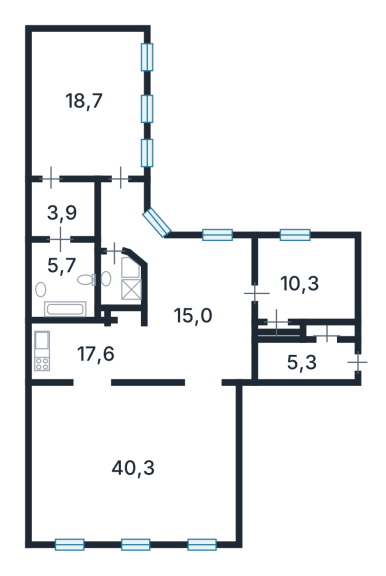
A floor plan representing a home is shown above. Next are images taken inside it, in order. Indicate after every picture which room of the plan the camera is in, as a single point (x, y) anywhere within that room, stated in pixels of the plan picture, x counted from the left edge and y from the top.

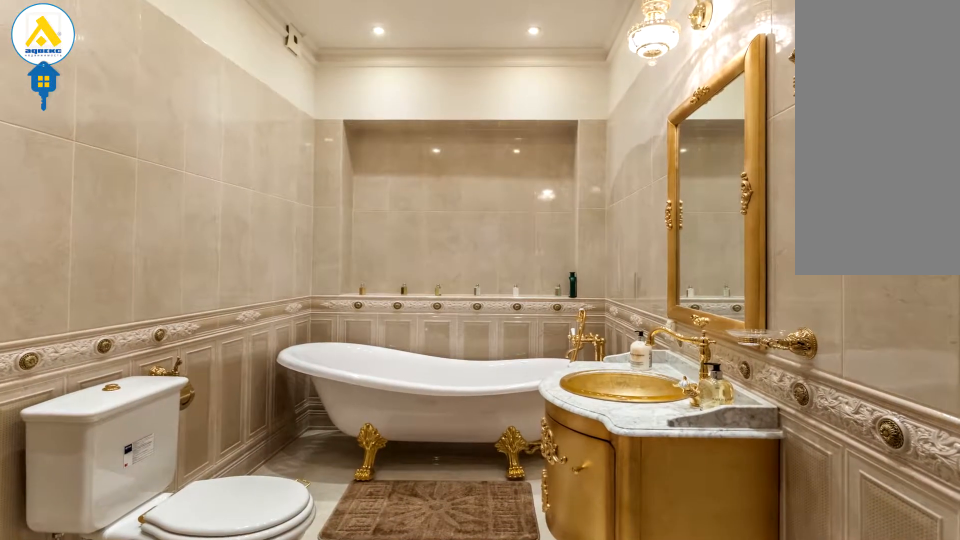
(61, 274)
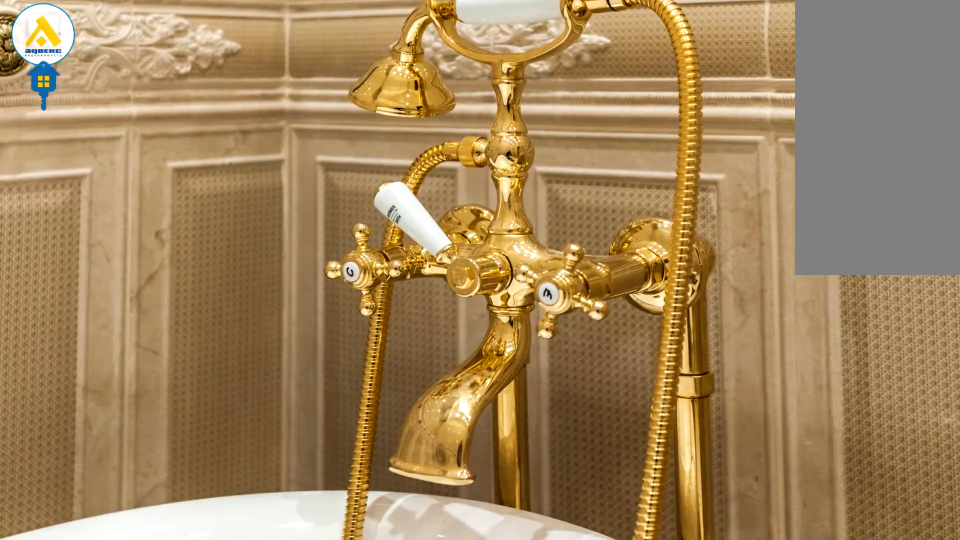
(61, 274)
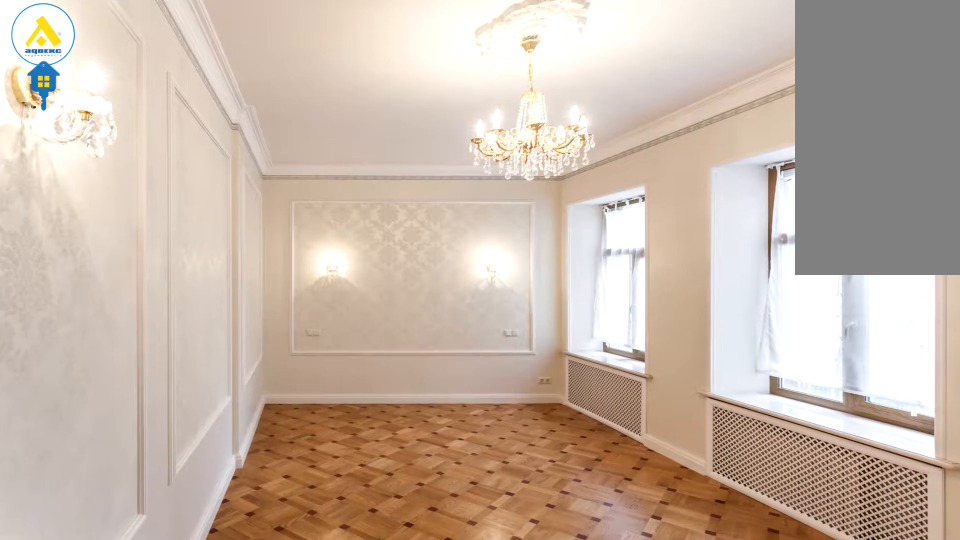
(83, 137)
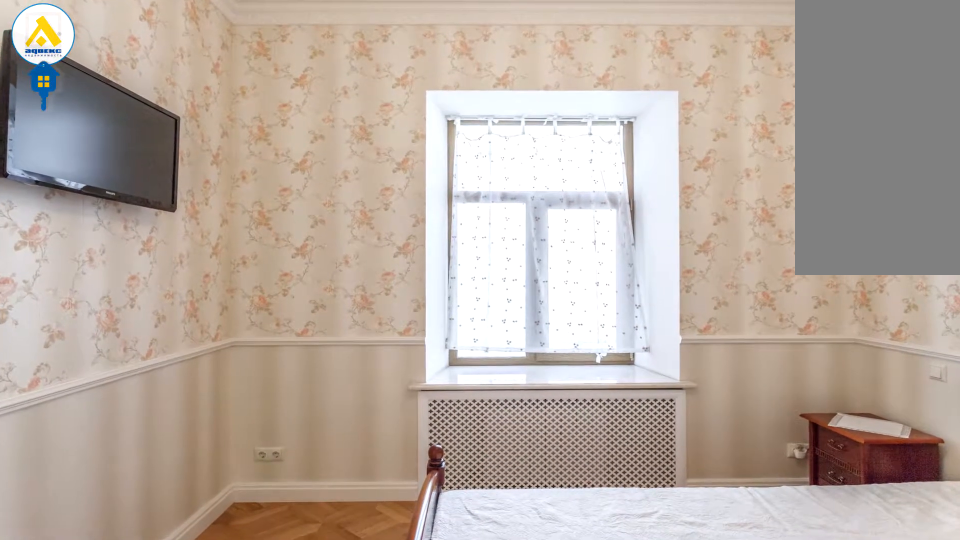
(299, 285)
